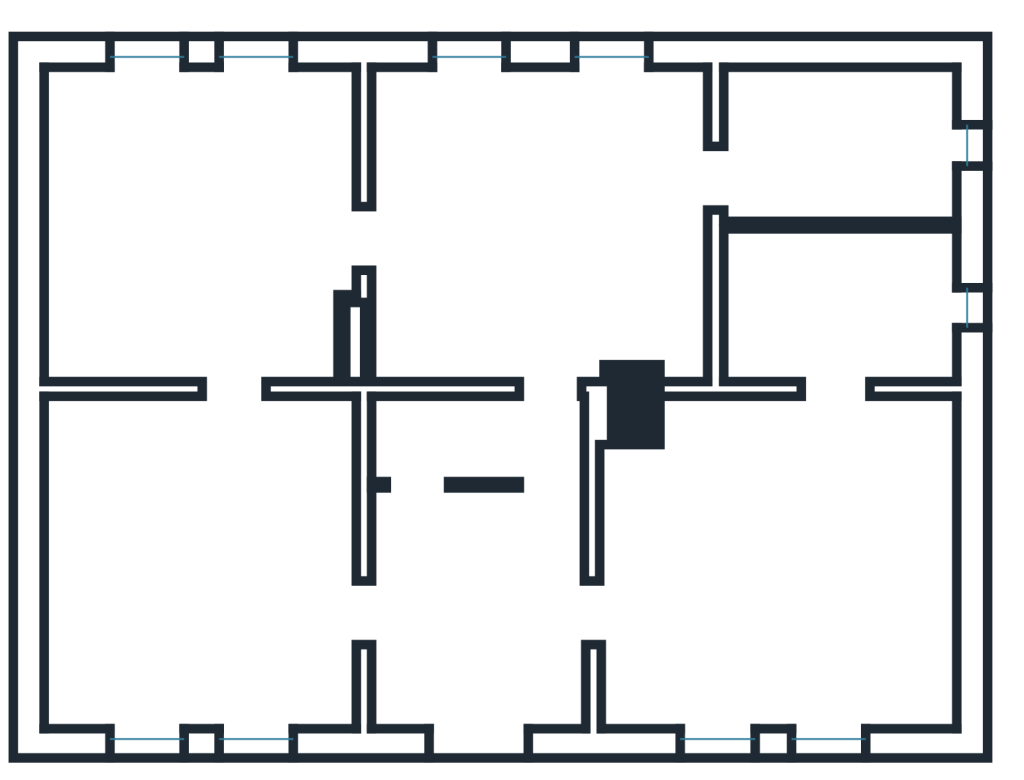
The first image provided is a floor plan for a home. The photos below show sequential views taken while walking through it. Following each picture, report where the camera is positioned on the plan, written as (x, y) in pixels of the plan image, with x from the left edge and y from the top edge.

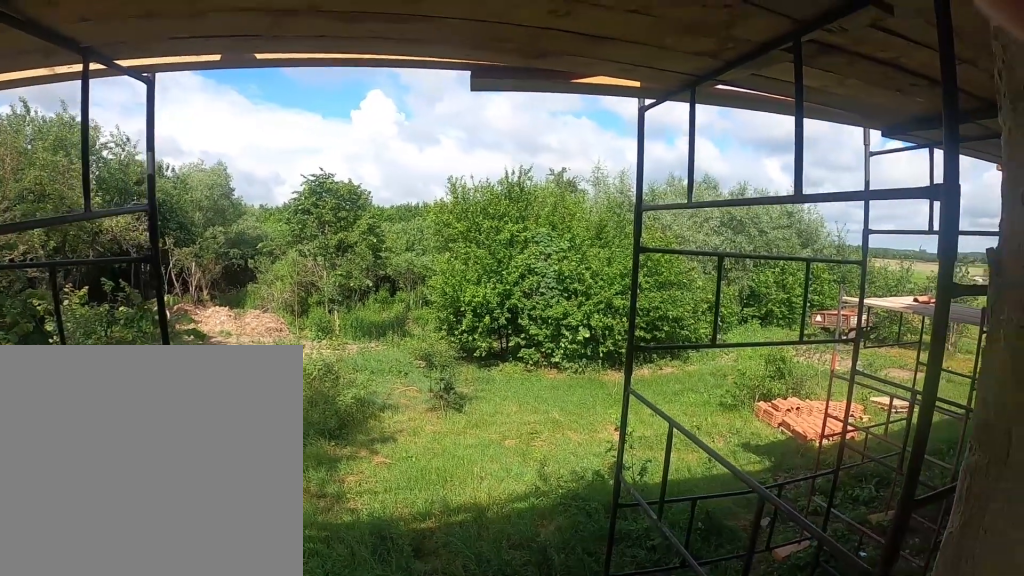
(208, 153)
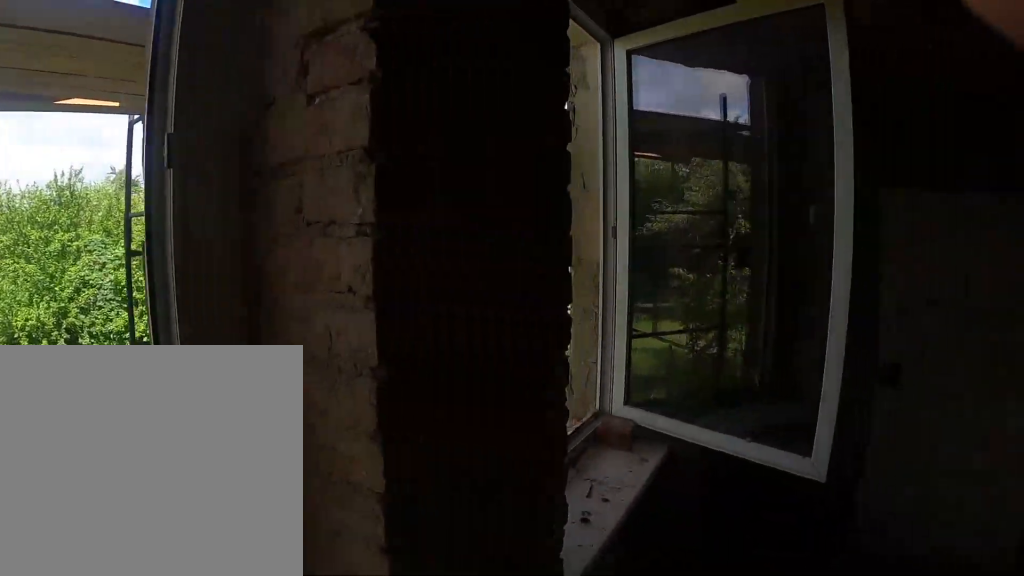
(236, 177)
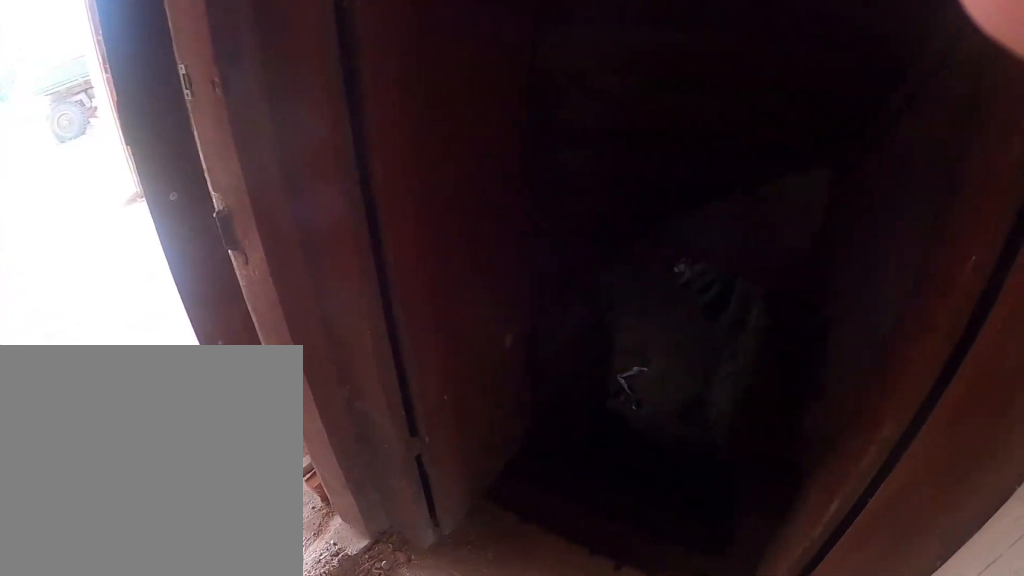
(546, 410)
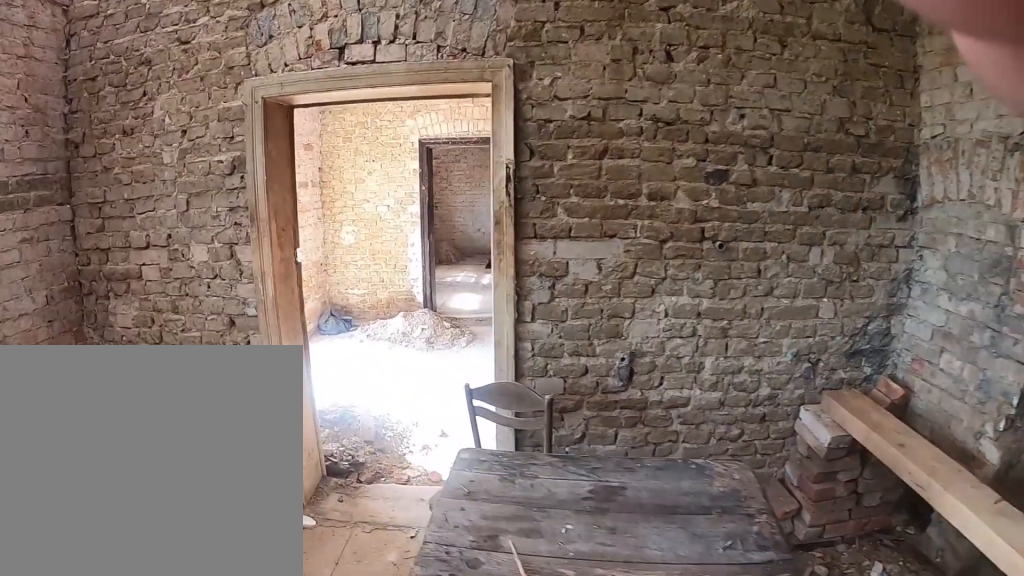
(691, 572)
